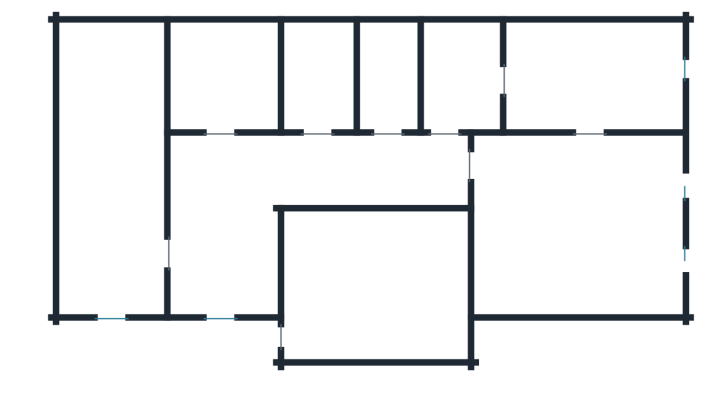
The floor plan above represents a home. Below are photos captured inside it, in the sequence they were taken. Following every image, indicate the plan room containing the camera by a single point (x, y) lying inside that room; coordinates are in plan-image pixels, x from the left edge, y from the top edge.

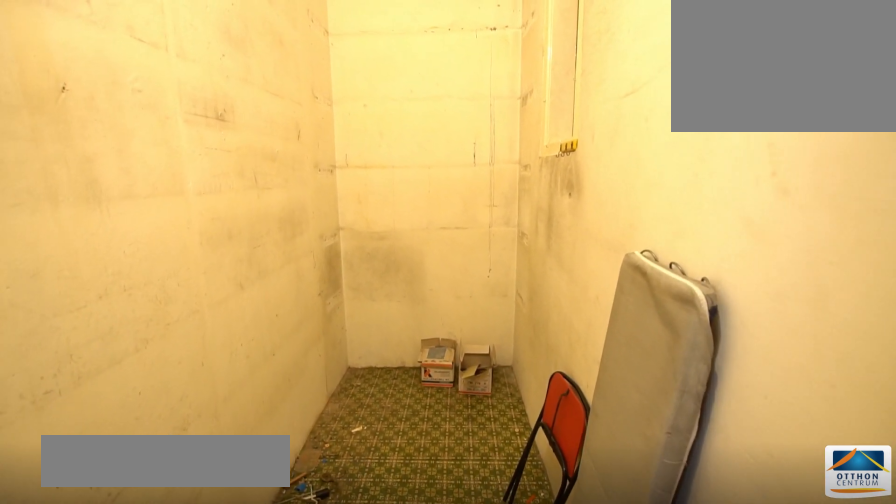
(382, 75)
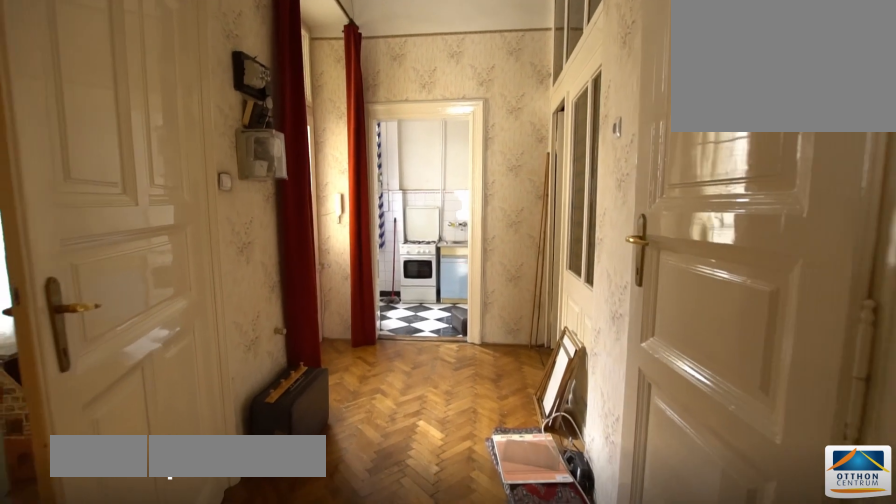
(329, 170)
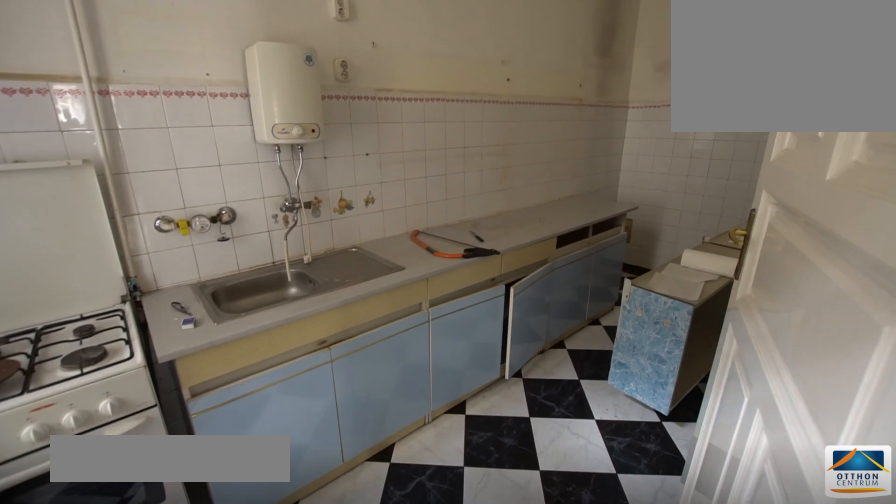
(113, 170)
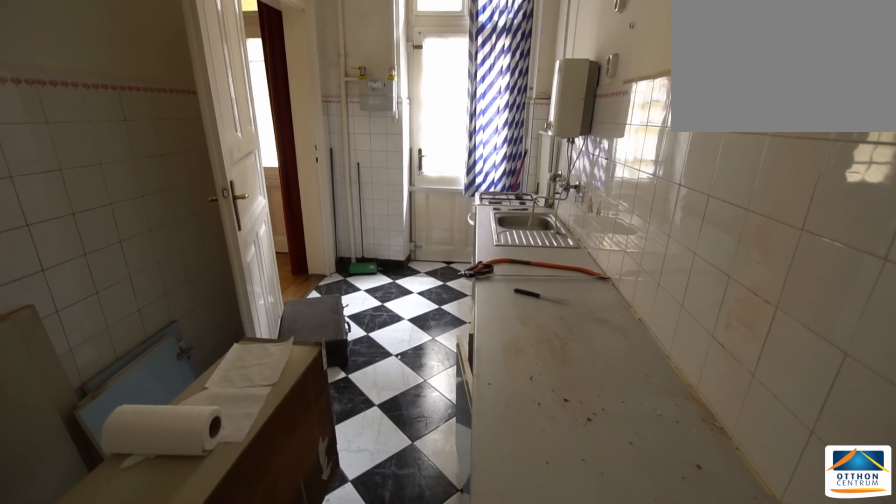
(113, 170)
